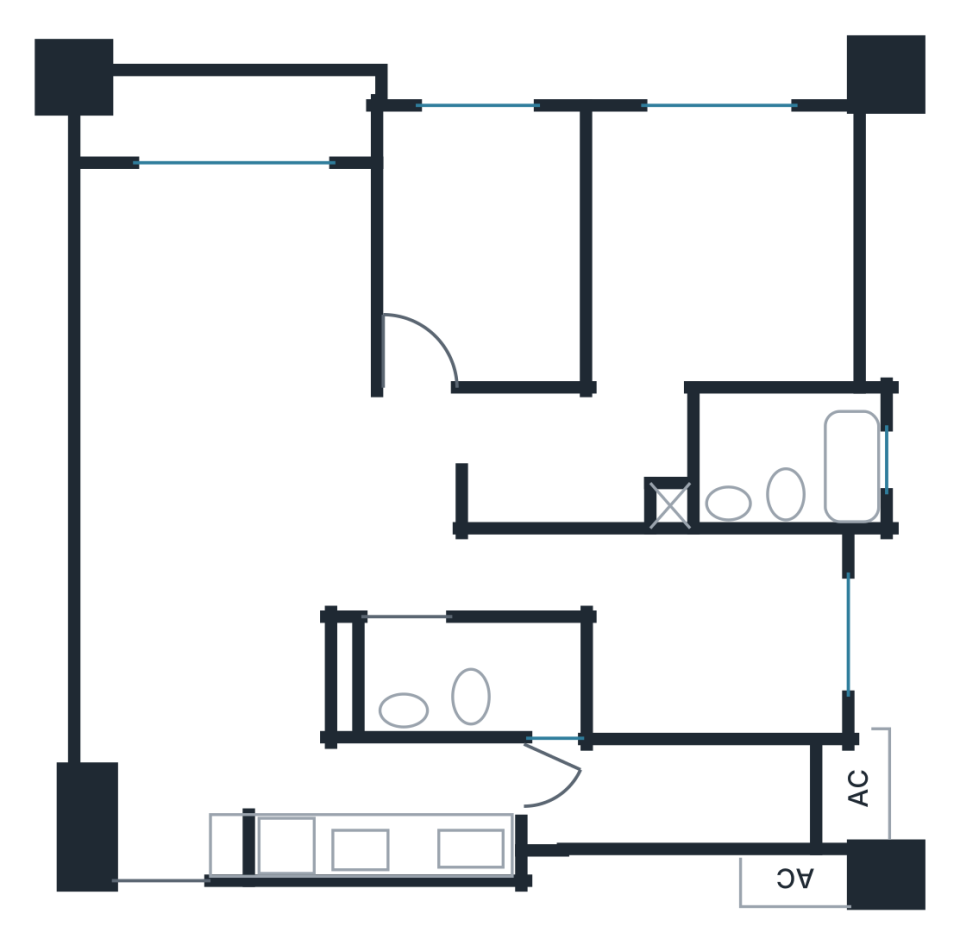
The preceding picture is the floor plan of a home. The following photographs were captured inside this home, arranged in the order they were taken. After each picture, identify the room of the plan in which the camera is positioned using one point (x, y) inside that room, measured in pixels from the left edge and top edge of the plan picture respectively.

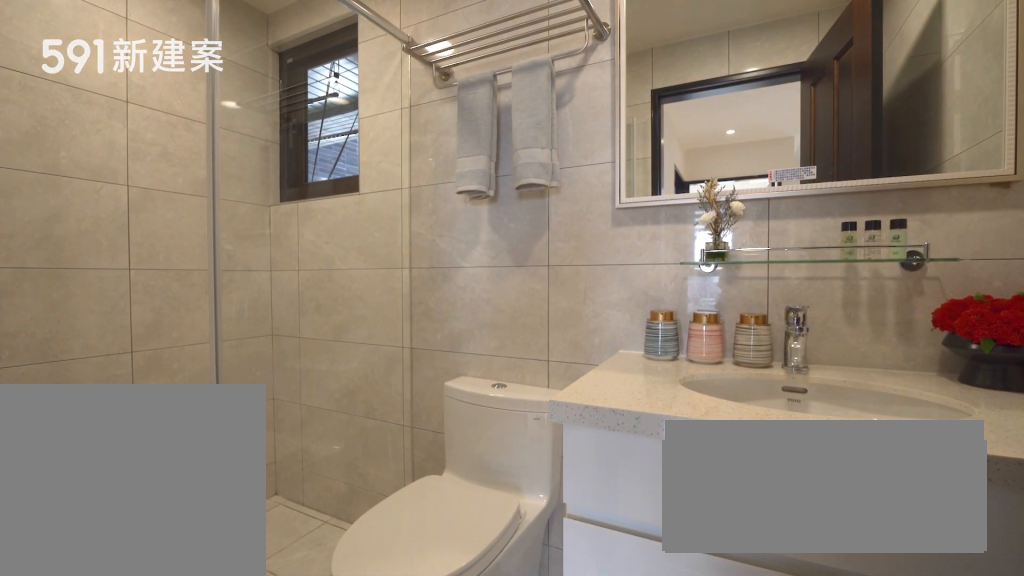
(478, 679)
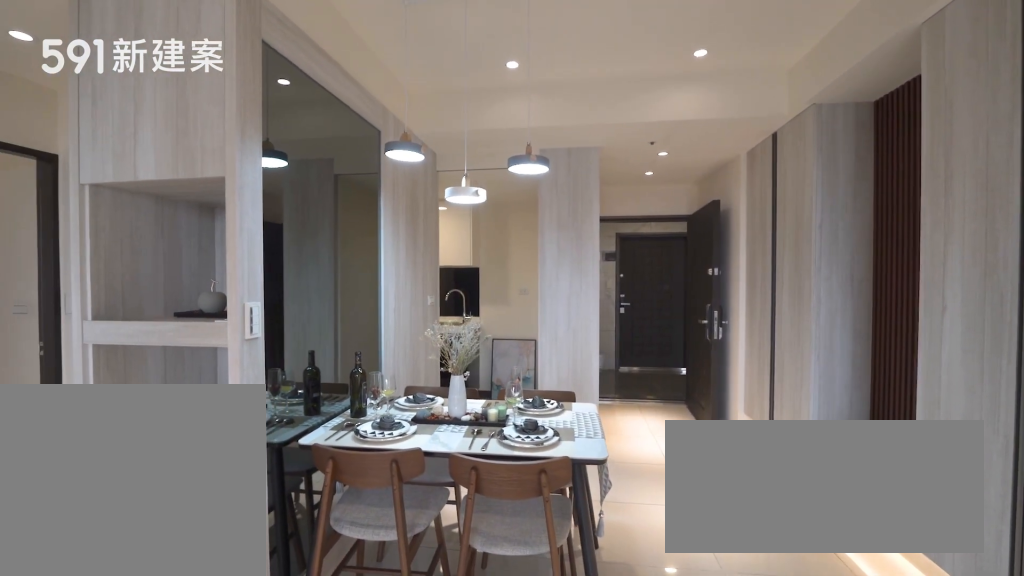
(200, 616)
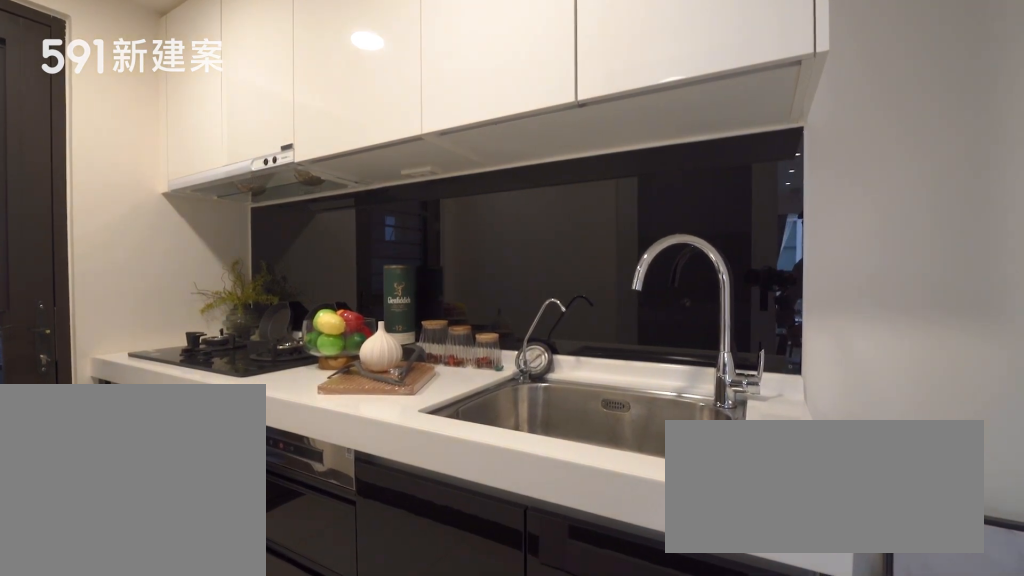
(380, 808)
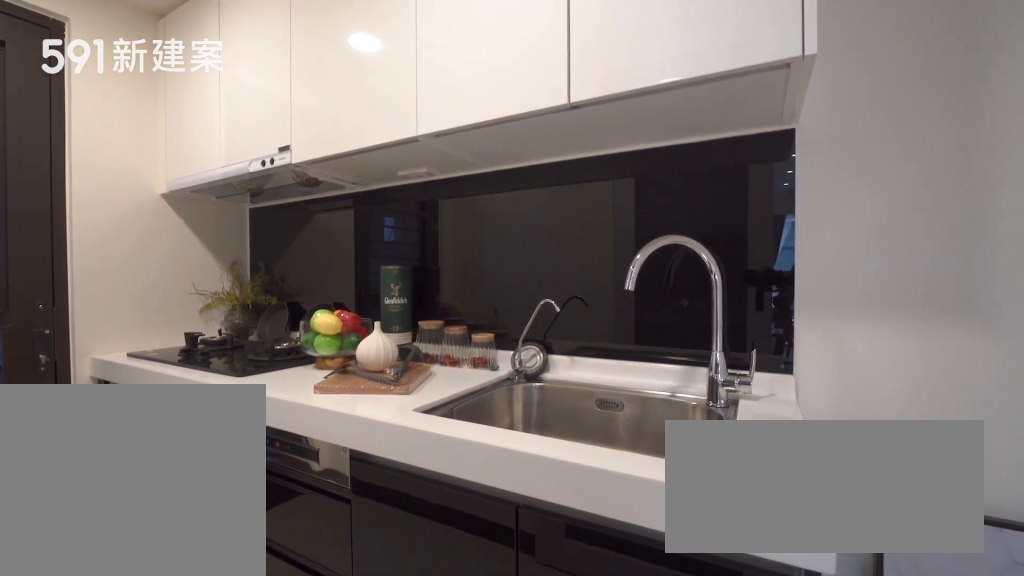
(380, 808)
